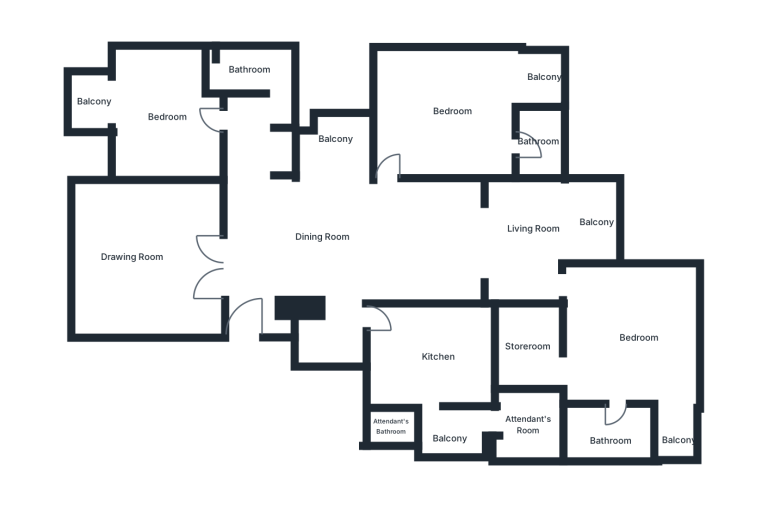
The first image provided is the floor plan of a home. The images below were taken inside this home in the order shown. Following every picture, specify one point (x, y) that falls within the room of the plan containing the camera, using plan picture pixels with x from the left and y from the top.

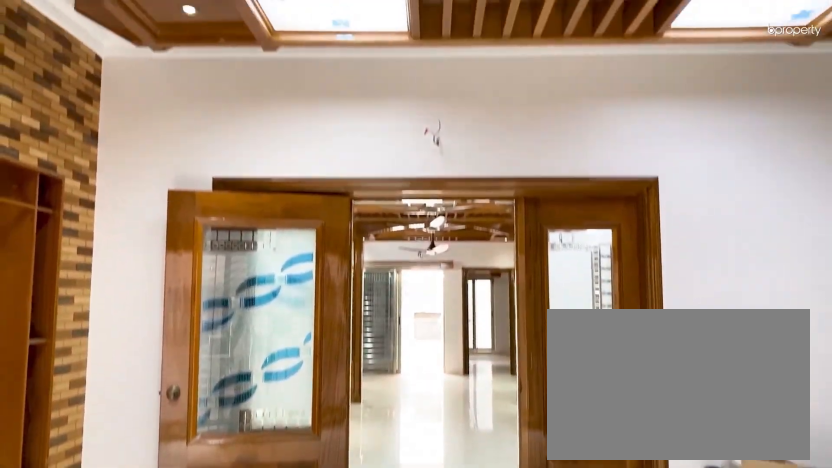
(133, 254)
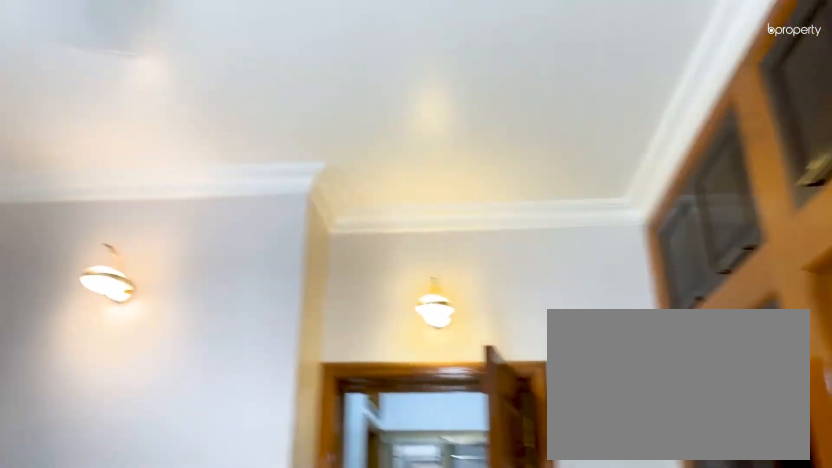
(167, 109)
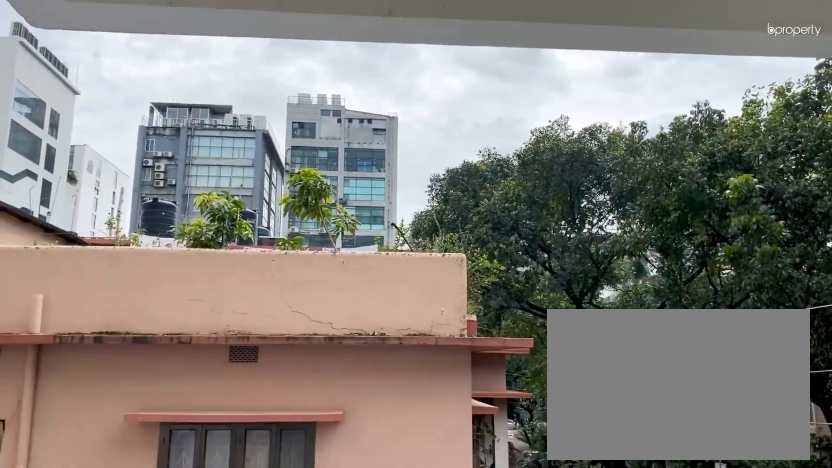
(90, 106)
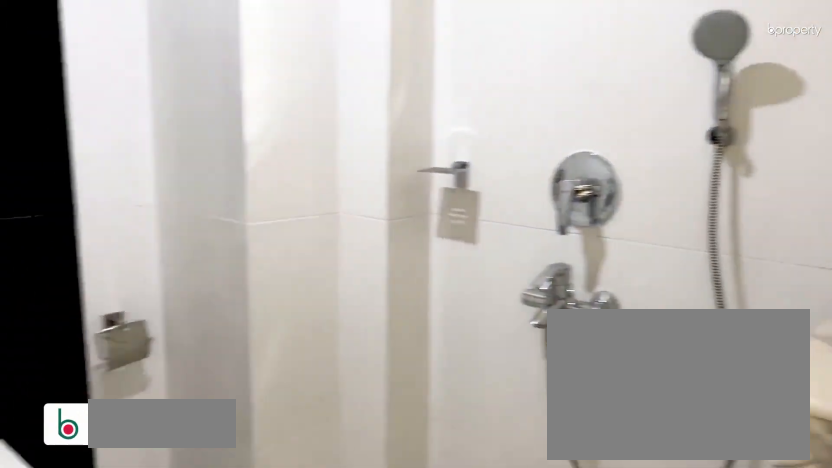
(245, 66)
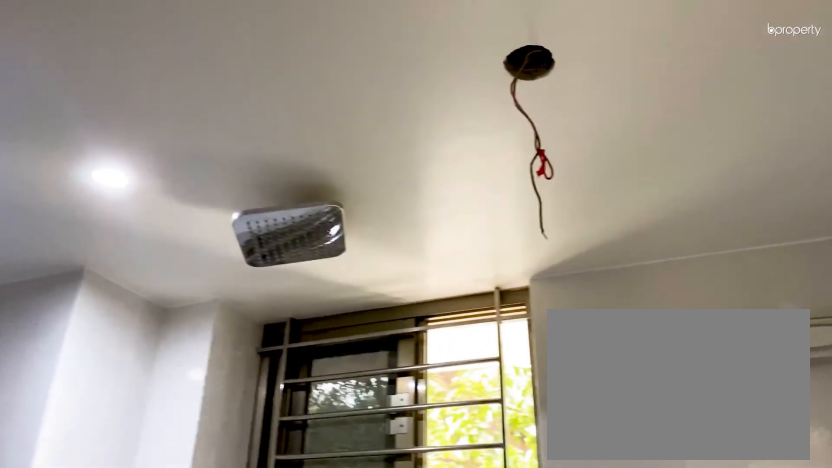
(245, 66)
